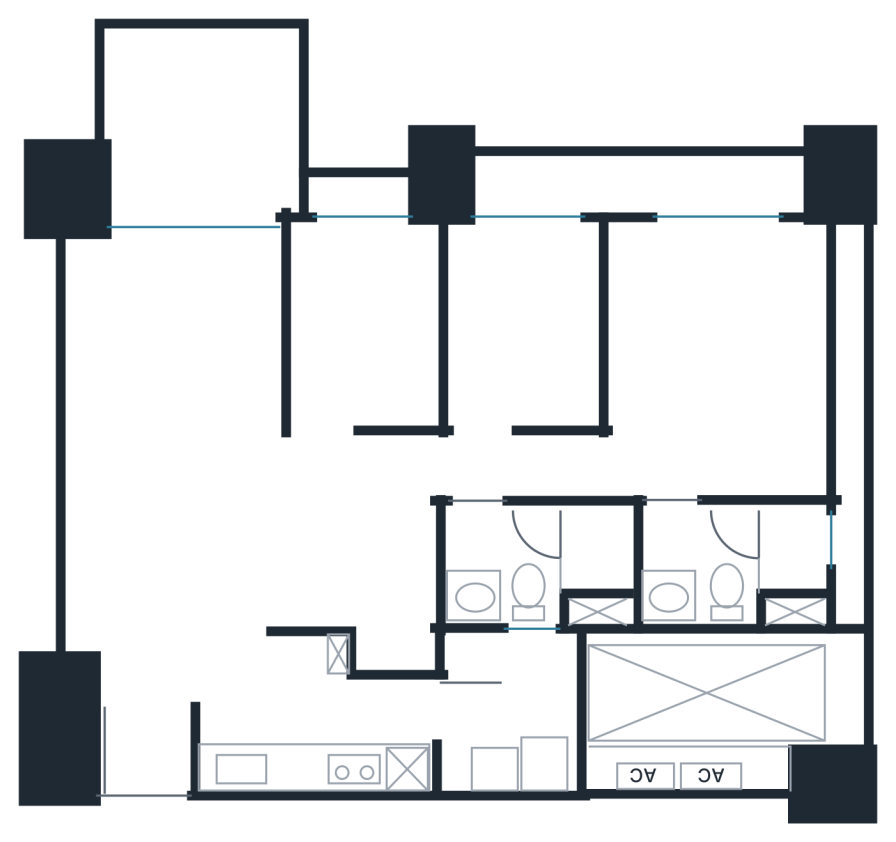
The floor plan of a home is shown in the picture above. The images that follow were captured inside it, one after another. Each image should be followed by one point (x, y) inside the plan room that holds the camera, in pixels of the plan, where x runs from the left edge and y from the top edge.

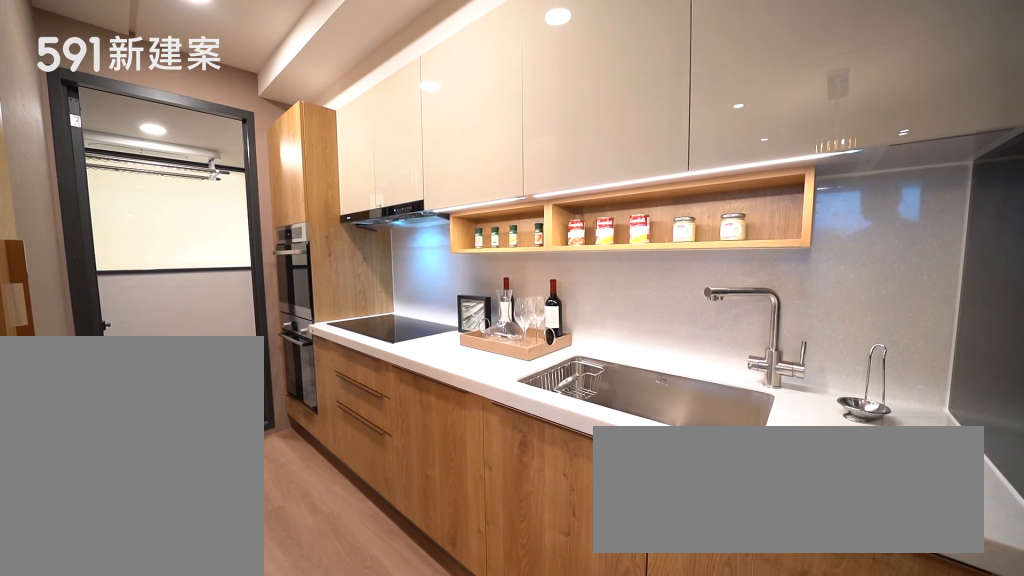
(326, 736)
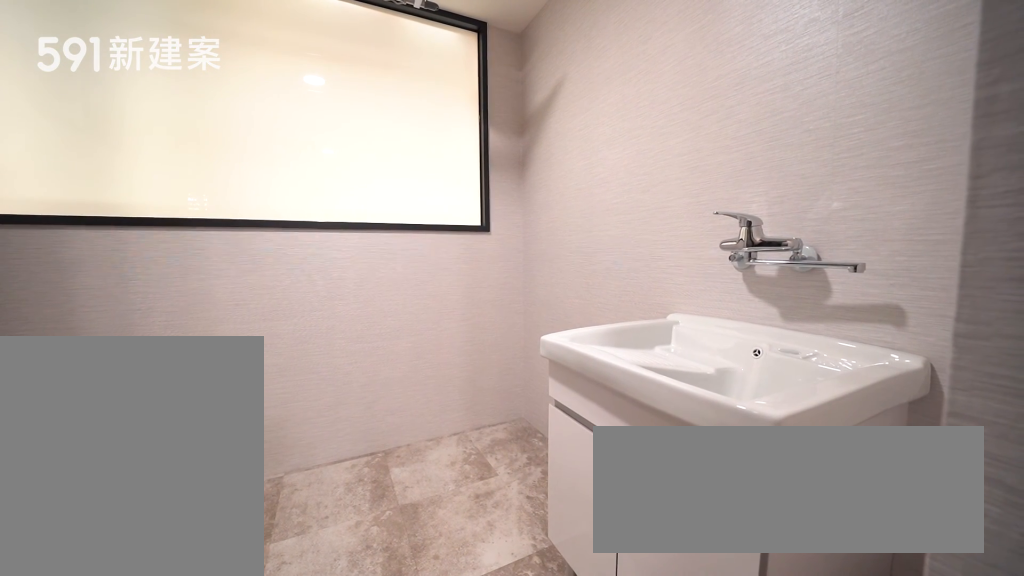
(518, 709)
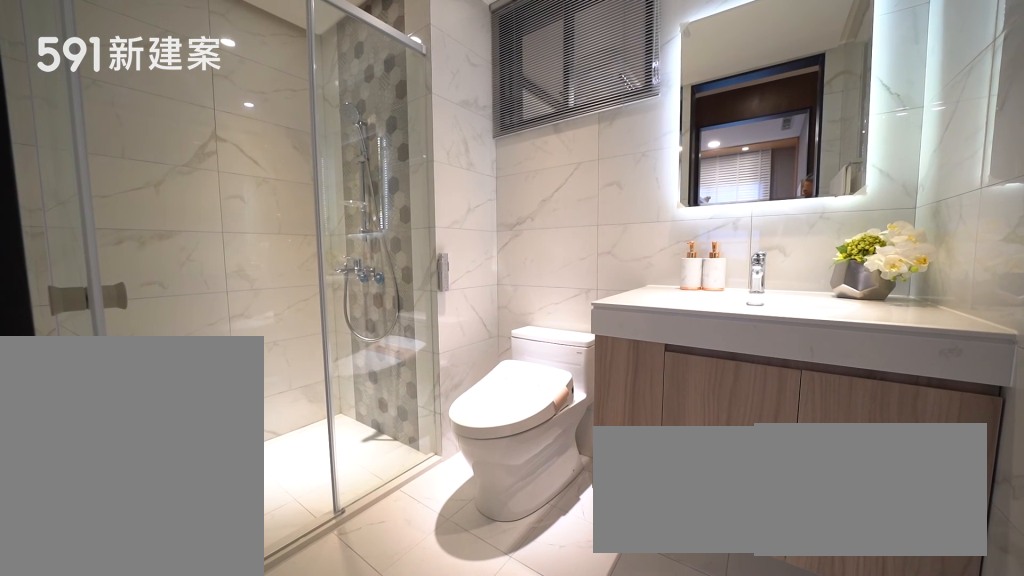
(543, 568)
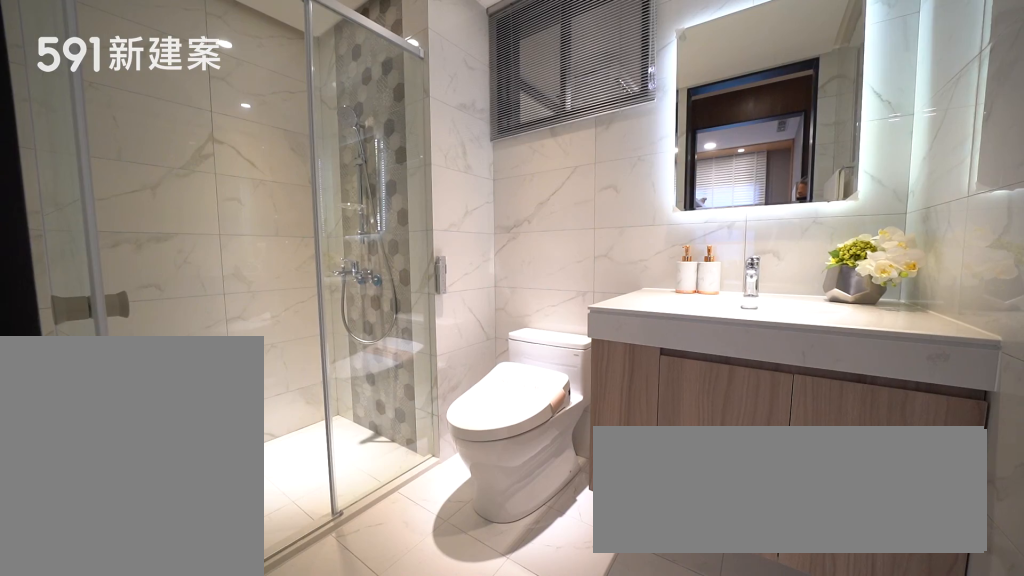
(543, 568)
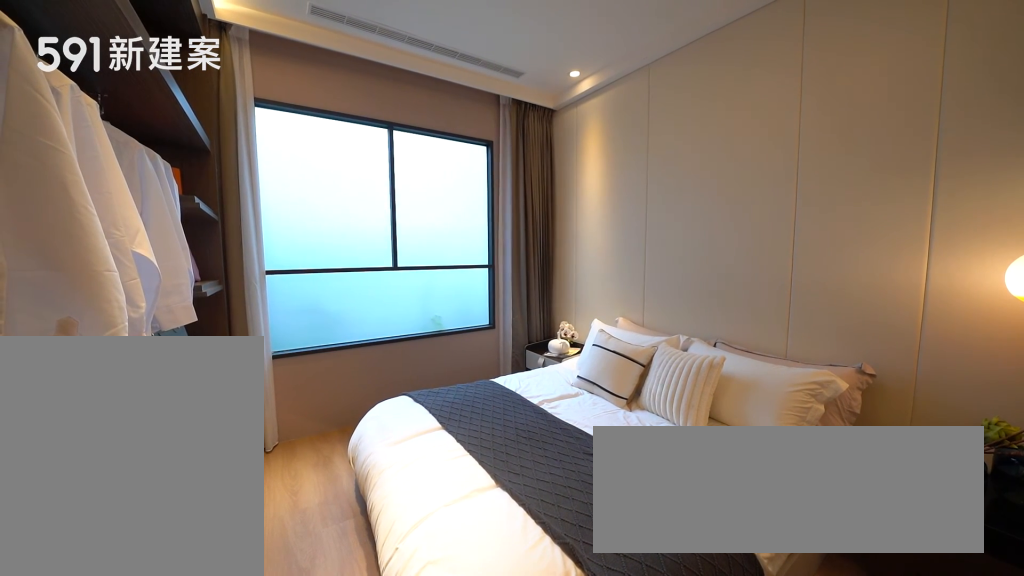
(724, 358)
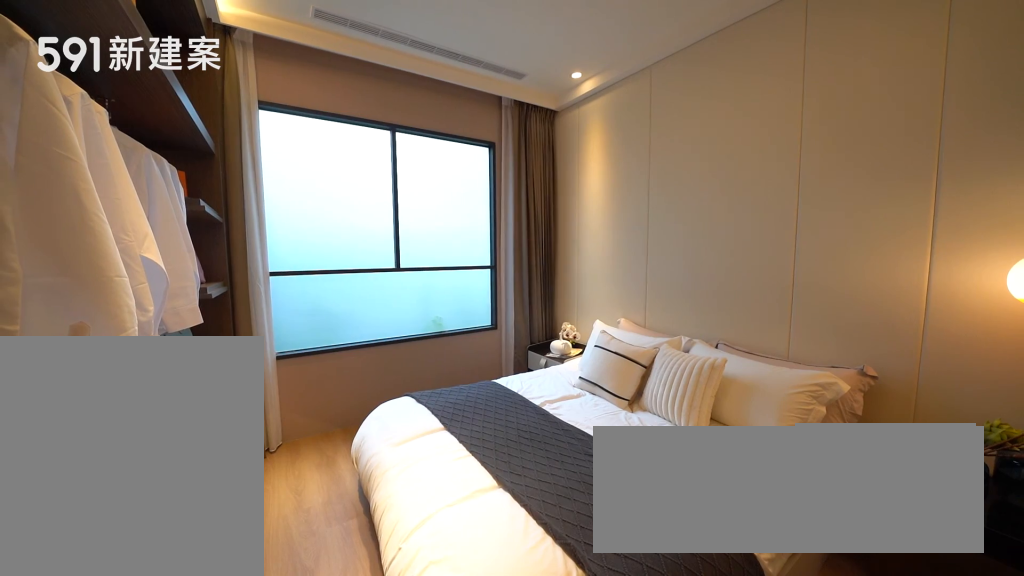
(724, 358)
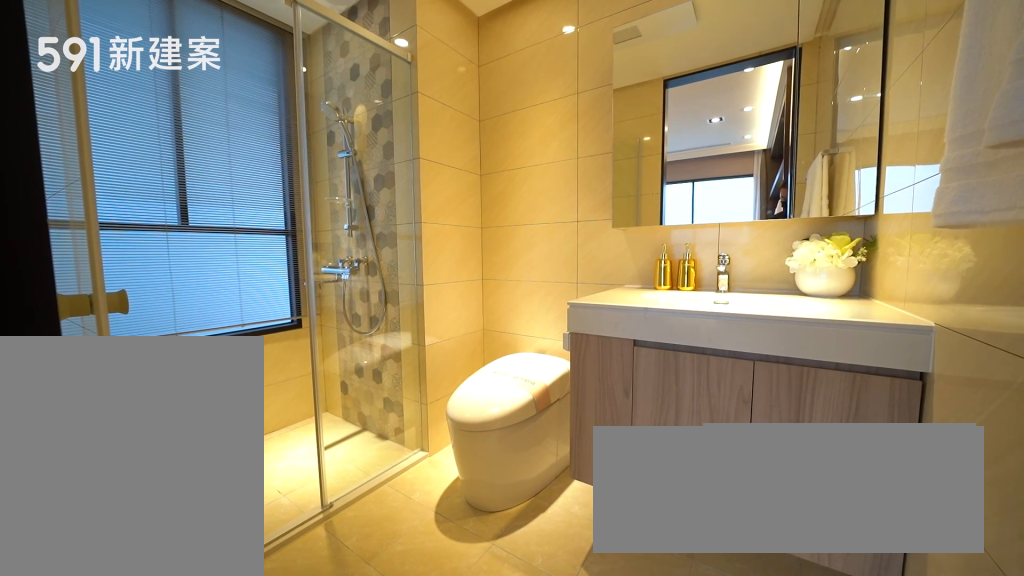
(744, 567)
